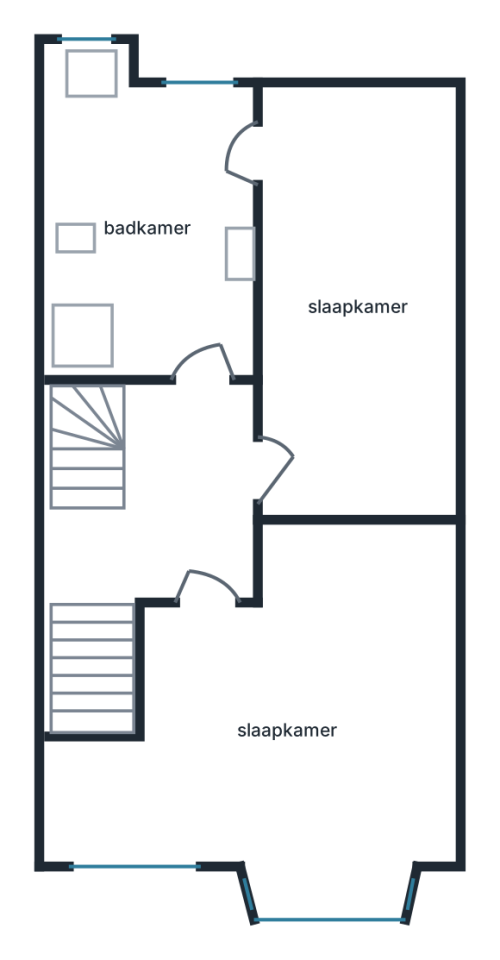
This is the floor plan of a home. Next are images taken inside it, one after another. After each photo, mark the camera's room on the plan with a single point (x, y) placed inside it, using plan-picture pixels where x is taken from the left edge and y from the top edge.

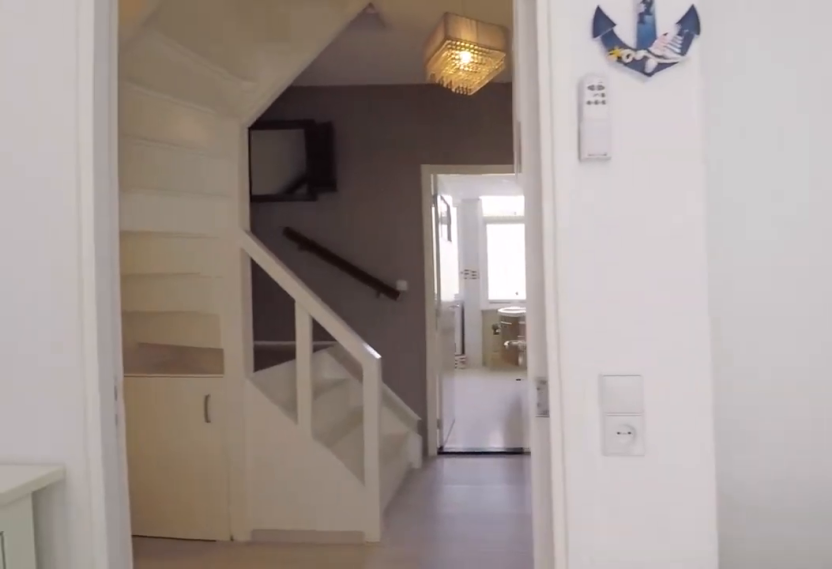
(289, 725)
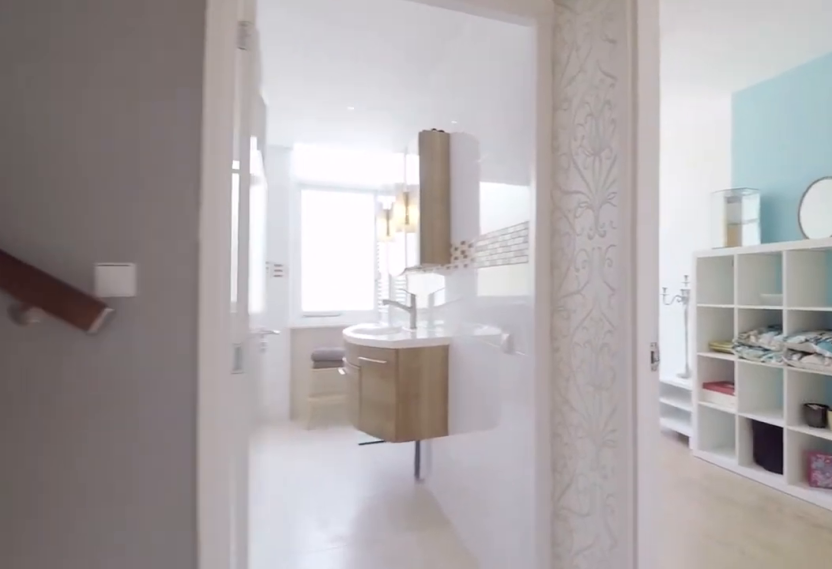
(169, 506)
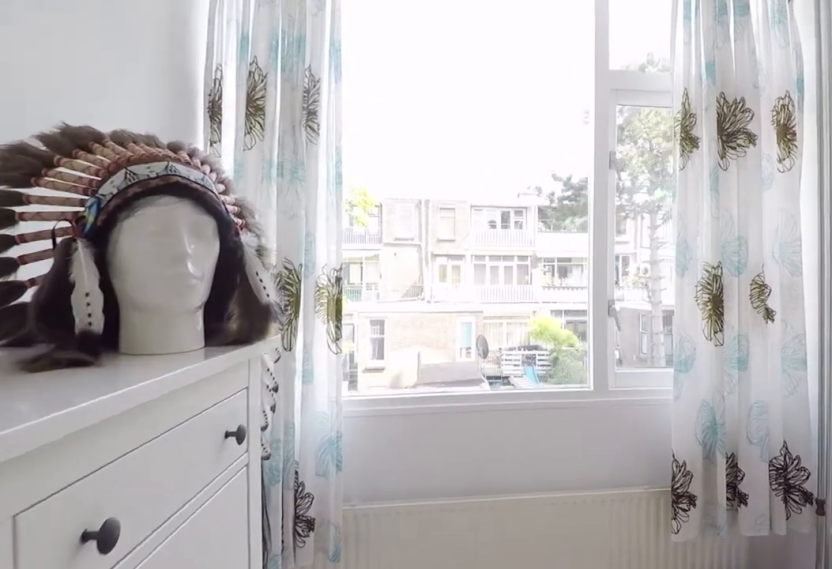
(356, 303)
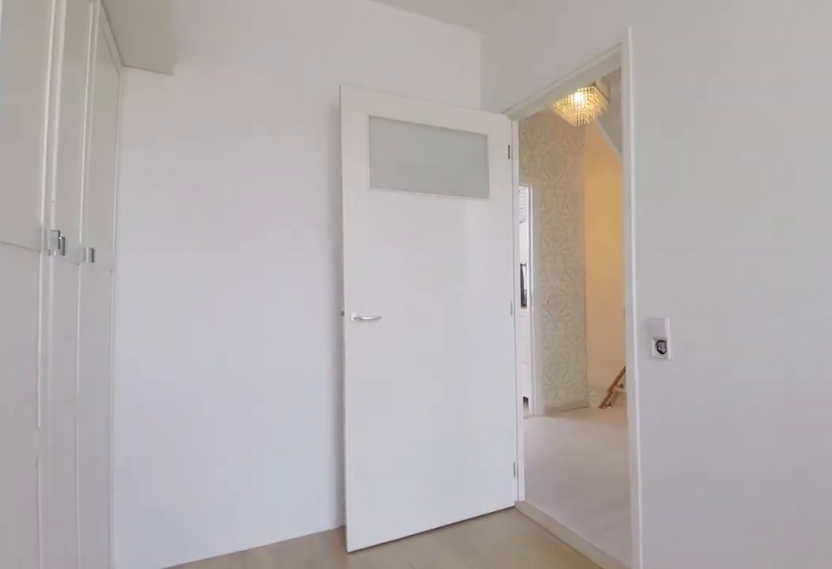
(356, 303)
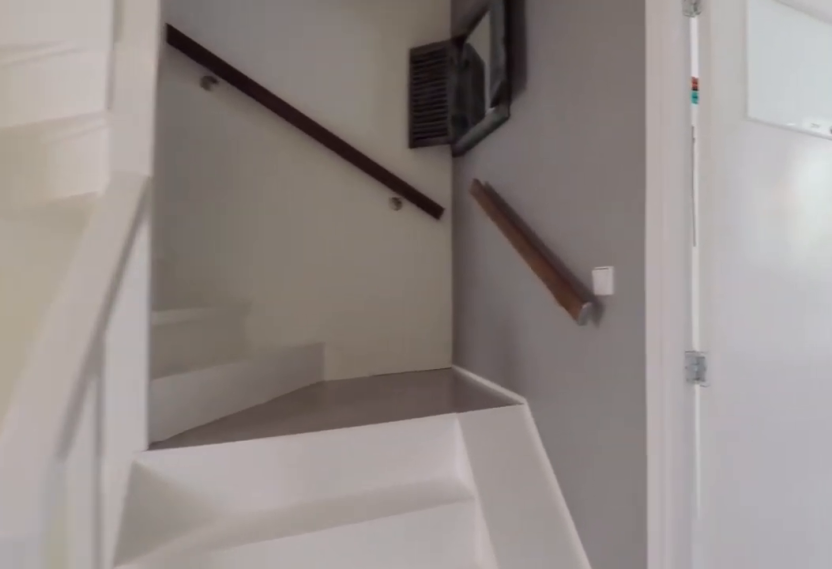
(169, 507)
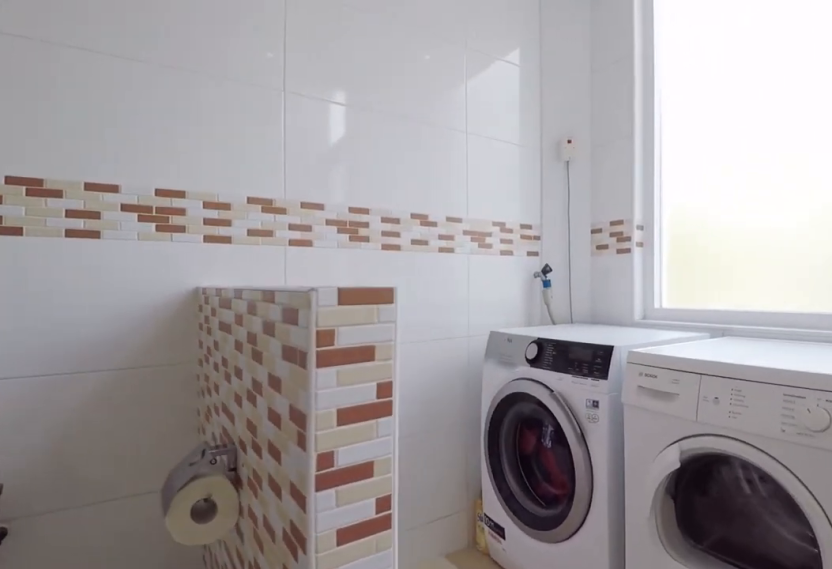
(149, 229)
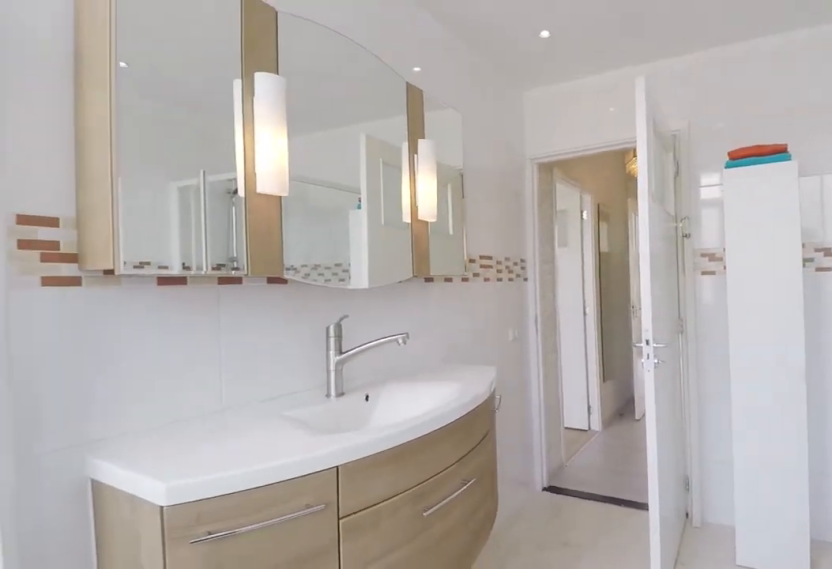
(149, 229)
